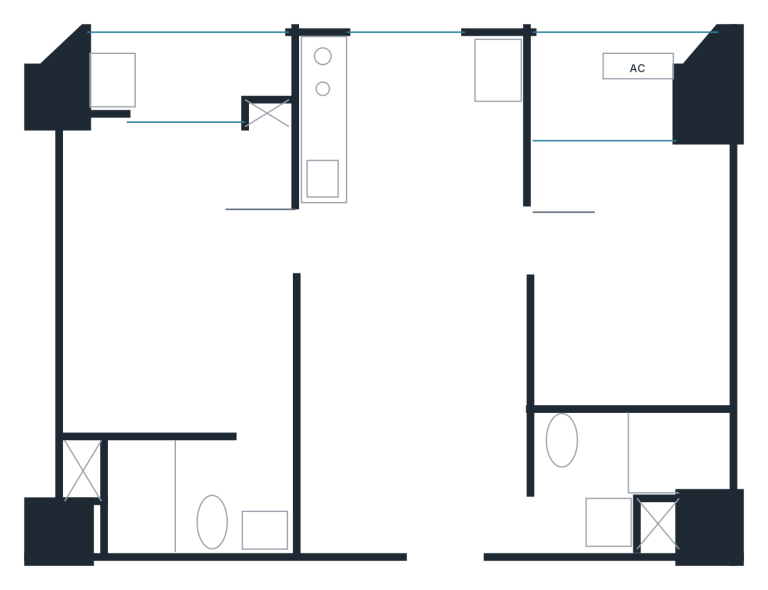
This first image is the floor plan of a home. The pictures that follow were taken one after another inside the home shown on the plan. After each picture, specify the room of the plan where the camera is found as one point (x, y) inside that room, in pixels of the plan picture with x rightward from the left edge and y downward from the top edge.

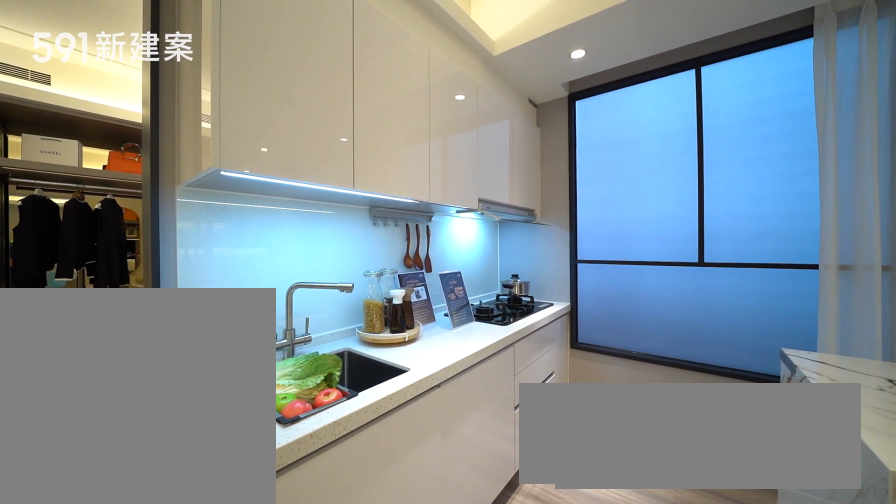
(339, 114)
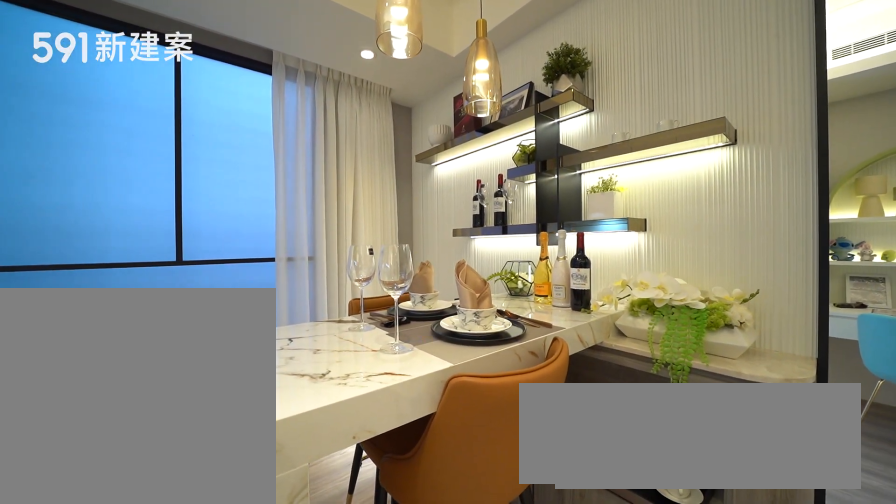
(462, 145)
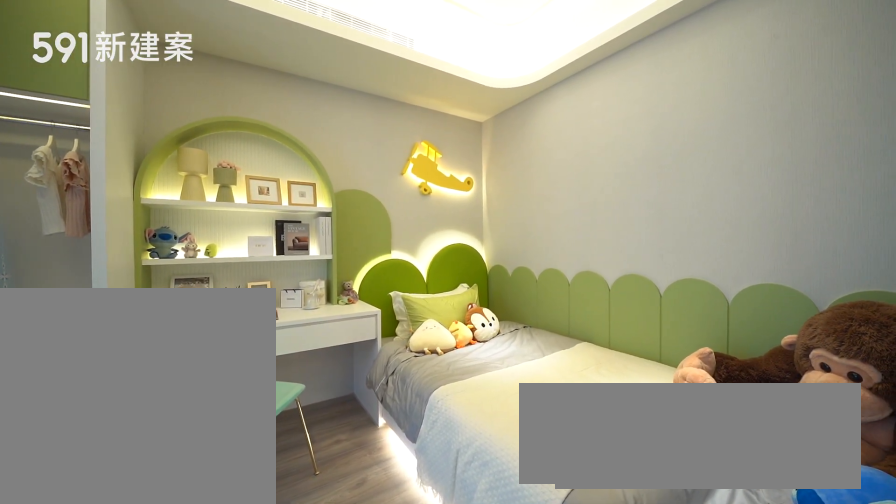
(629, 274)
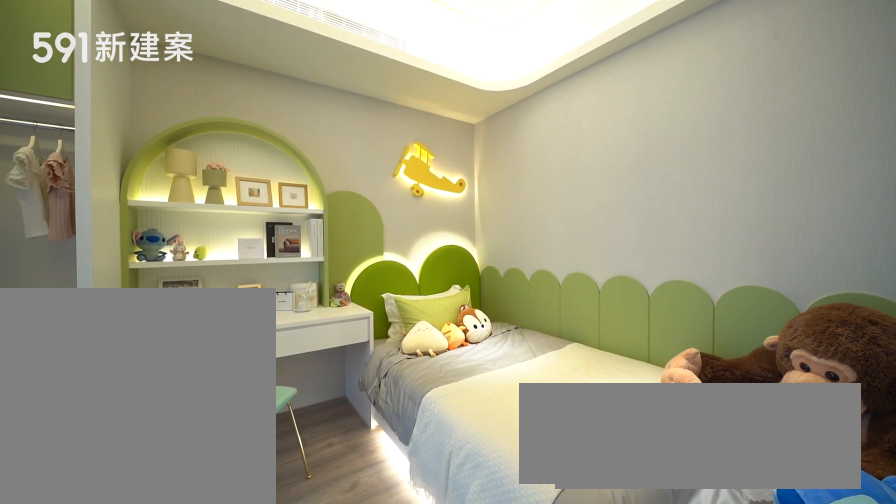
(629, 274)
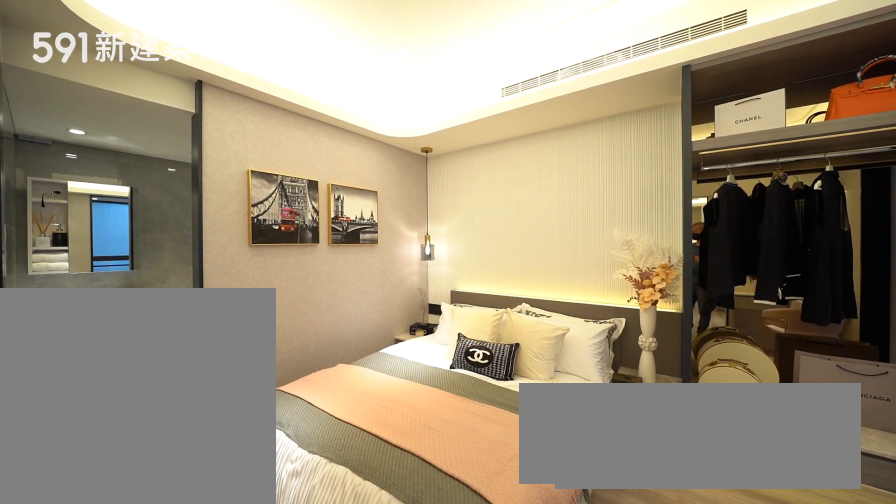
(172, 281)
